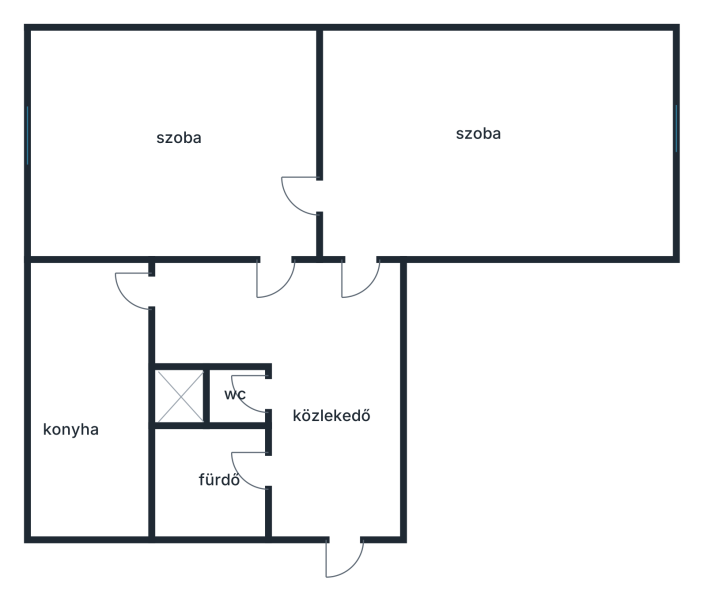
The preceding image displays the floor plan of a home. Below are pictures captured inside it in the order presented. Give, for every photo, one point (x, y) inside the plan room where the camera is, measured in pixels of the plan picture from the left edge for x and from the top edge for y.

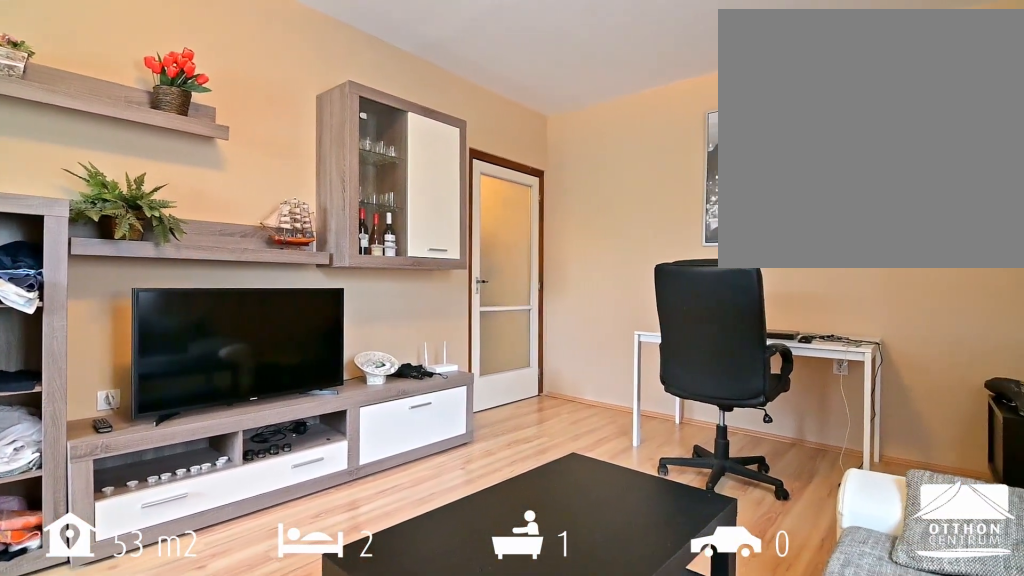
(494, 143)
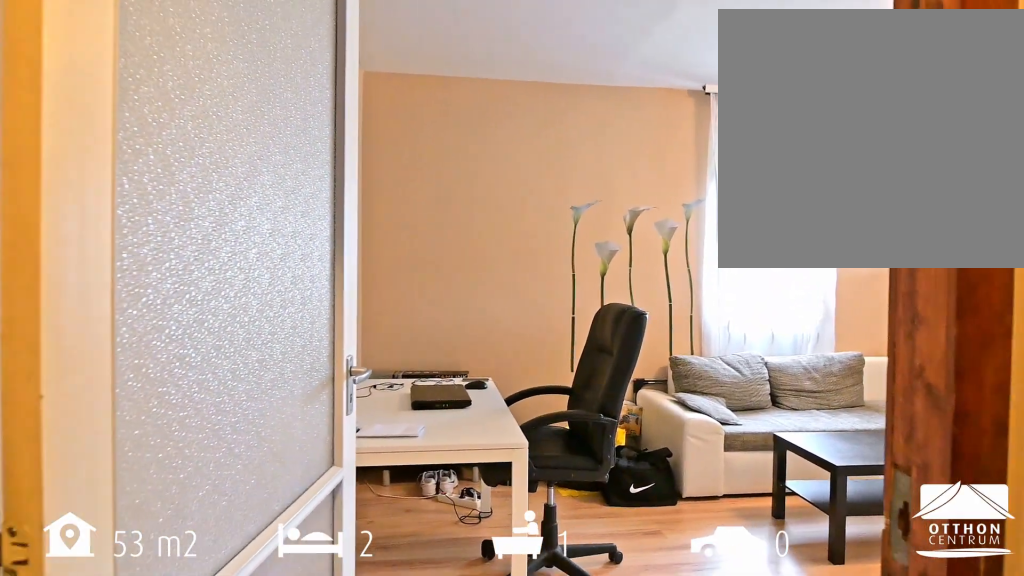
(494, 143)
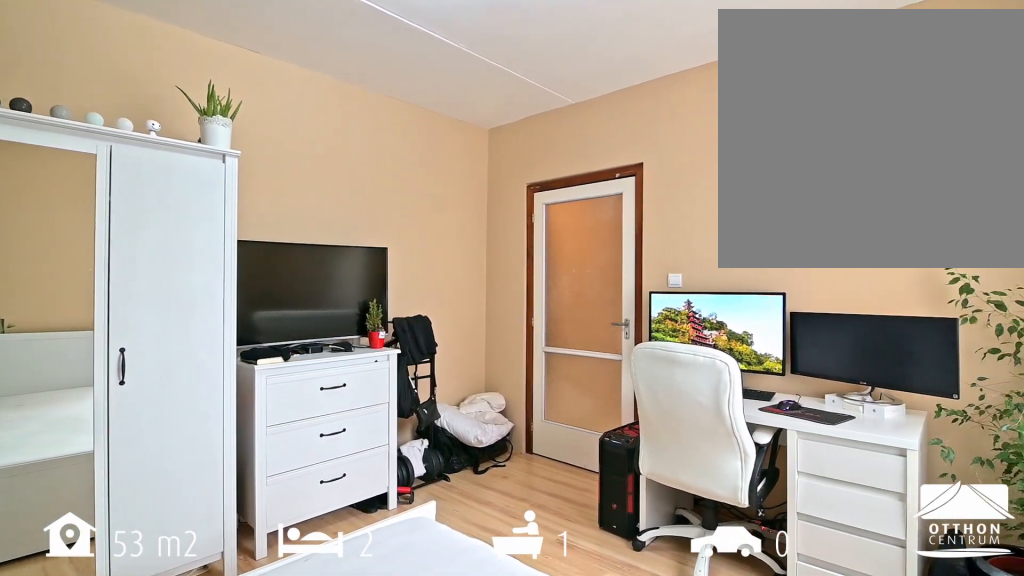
(170, 143)
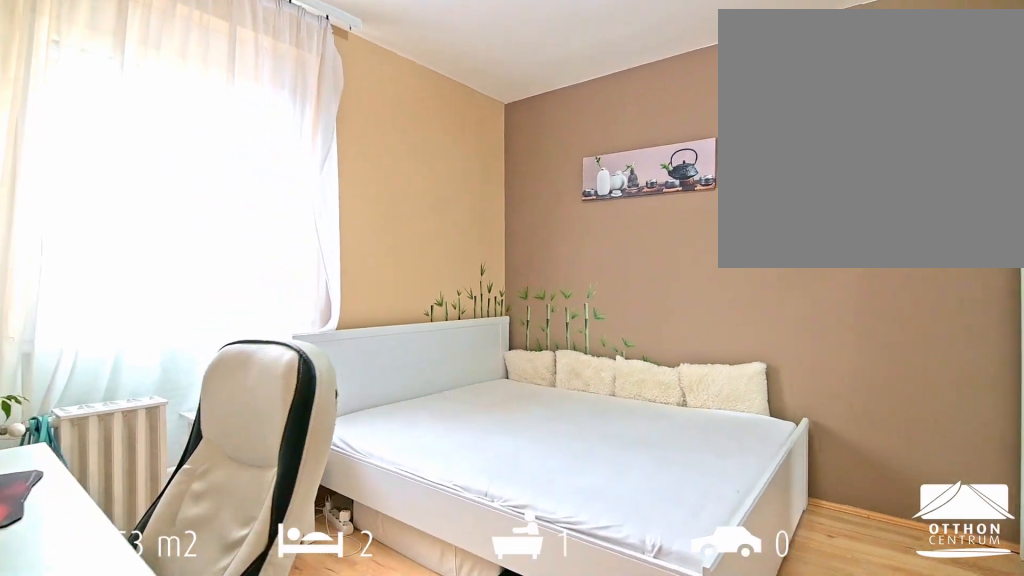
(170, 143)
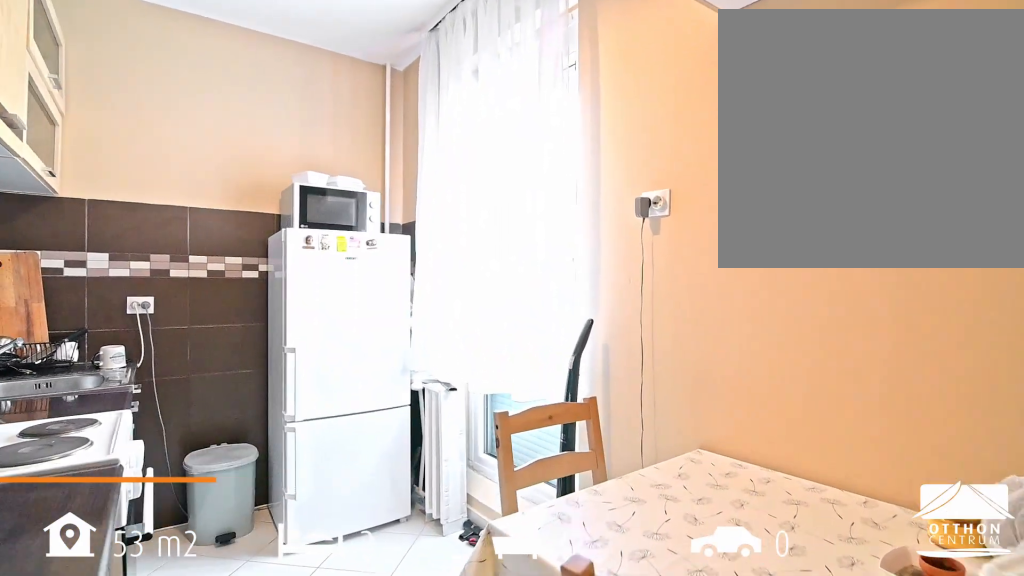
(89, 395)
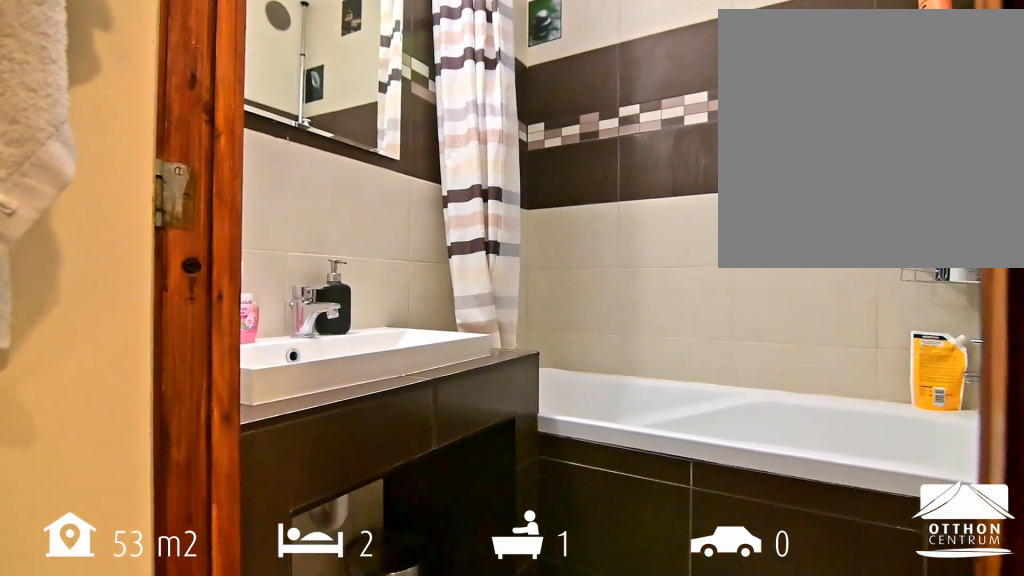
(211, 478)
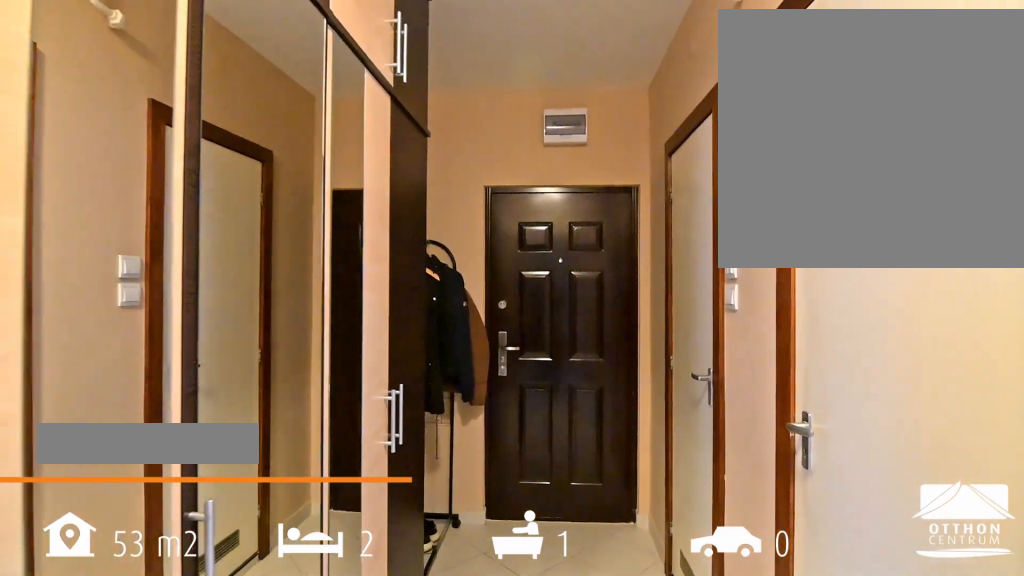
(328, 329)
